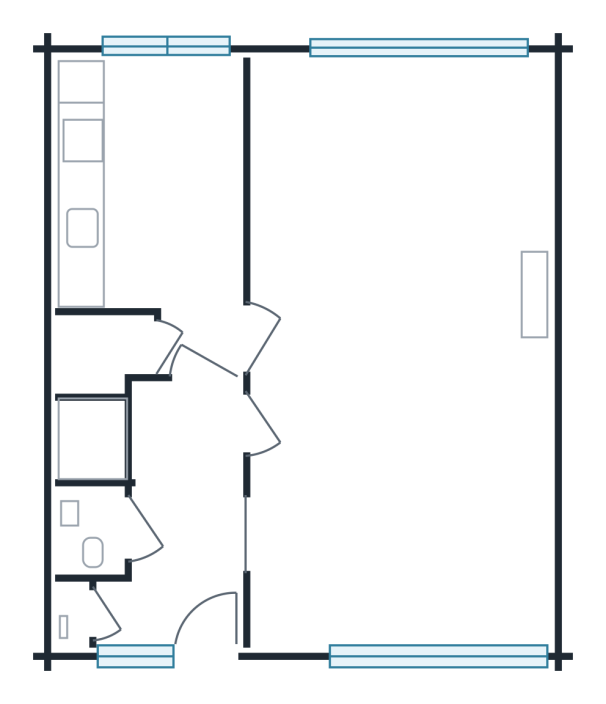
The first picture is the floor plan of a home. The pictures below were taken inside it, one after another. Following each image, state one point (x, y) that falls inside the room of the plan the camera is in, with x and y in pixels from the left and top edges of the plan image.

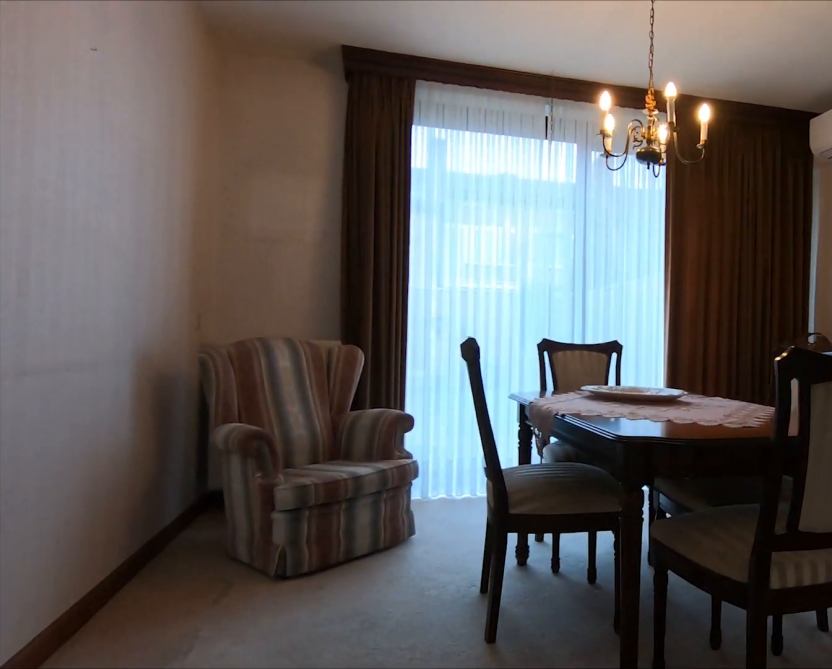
(281, 571)
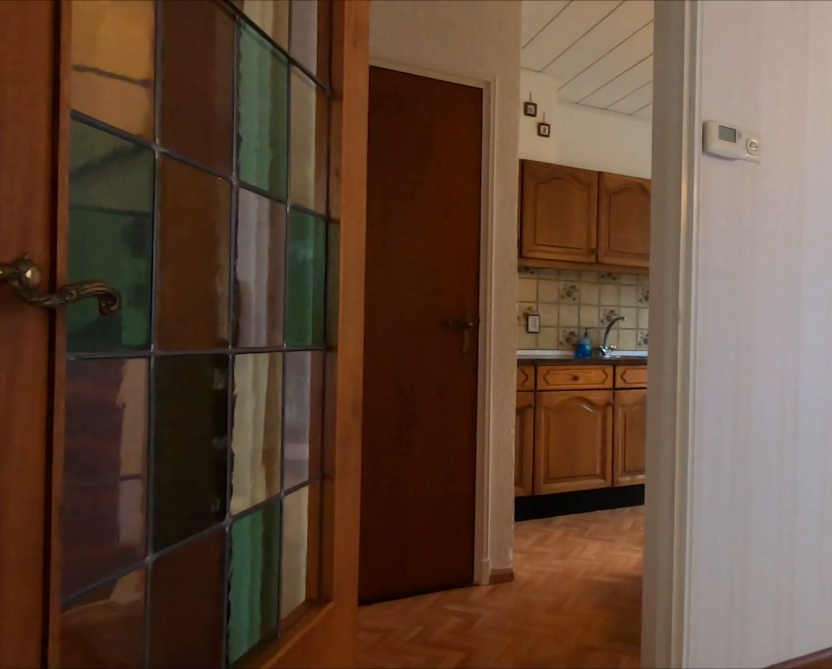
(527, 440)
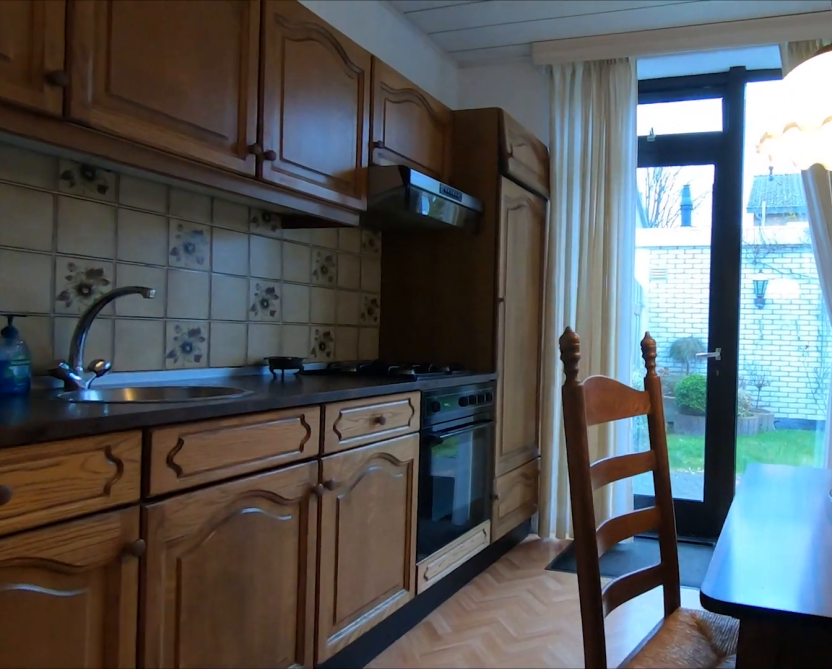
(177, 206)
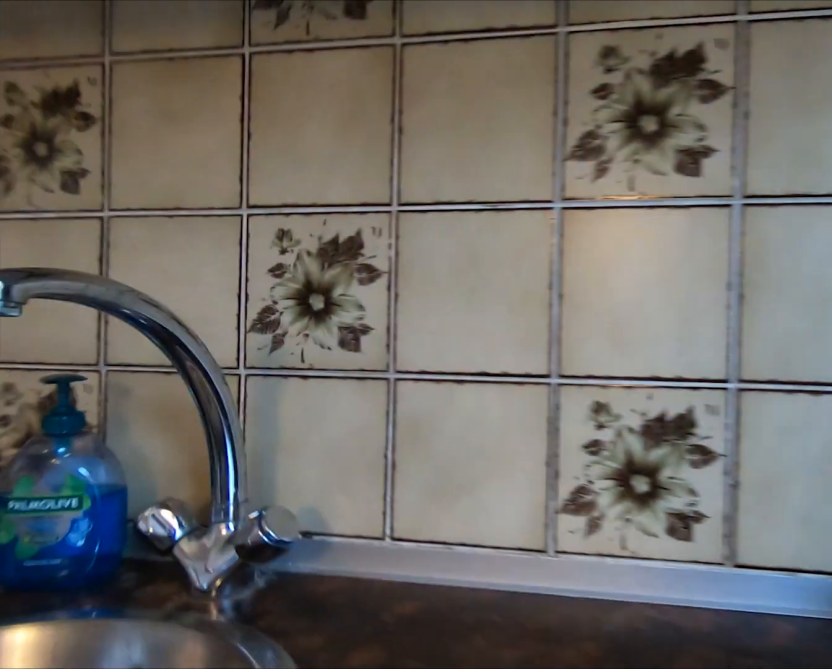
(177, 206)
